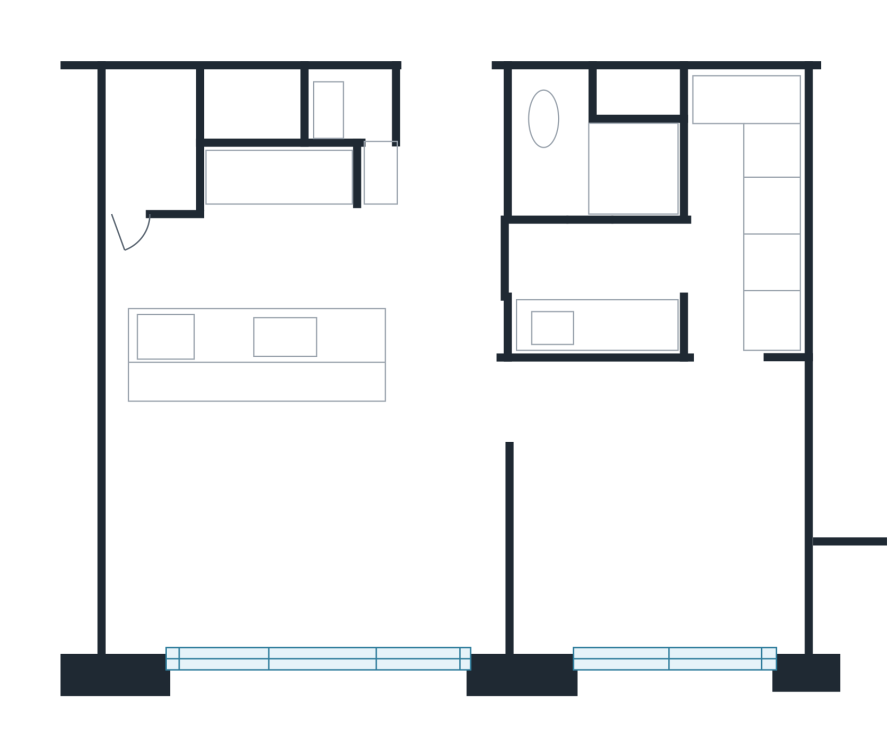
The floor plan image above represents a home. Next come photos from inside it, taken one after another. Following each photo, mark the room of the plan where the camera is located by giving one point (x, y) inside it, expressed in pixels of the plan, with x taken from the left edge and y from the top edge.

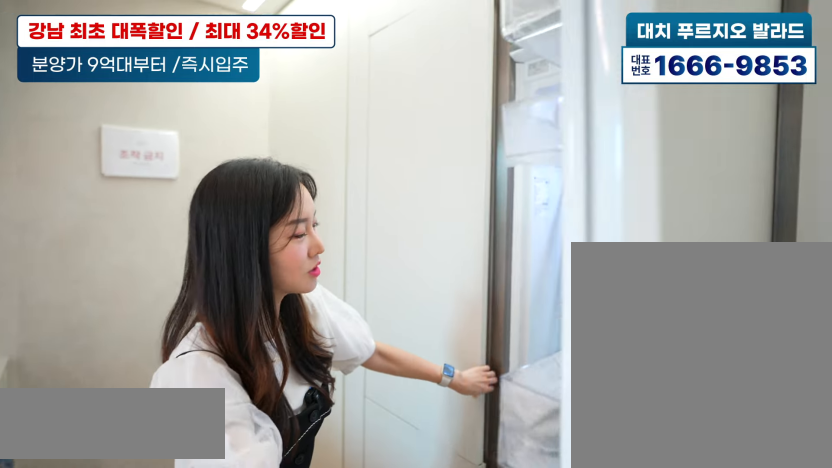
(266, 245)
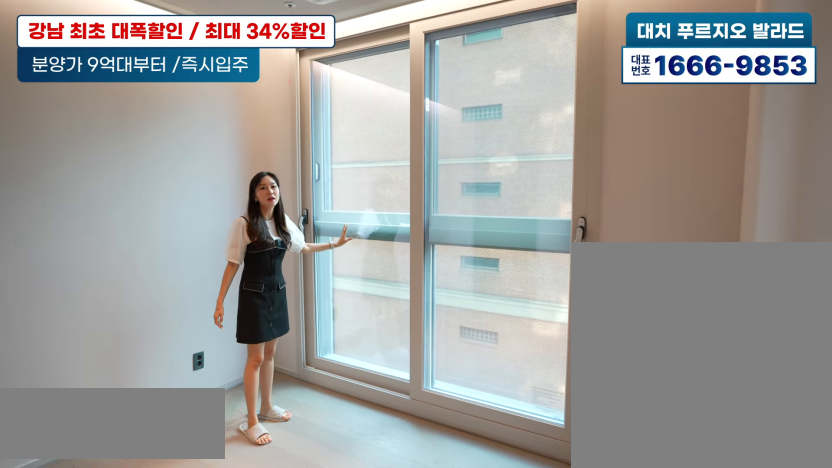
(665, 523)
